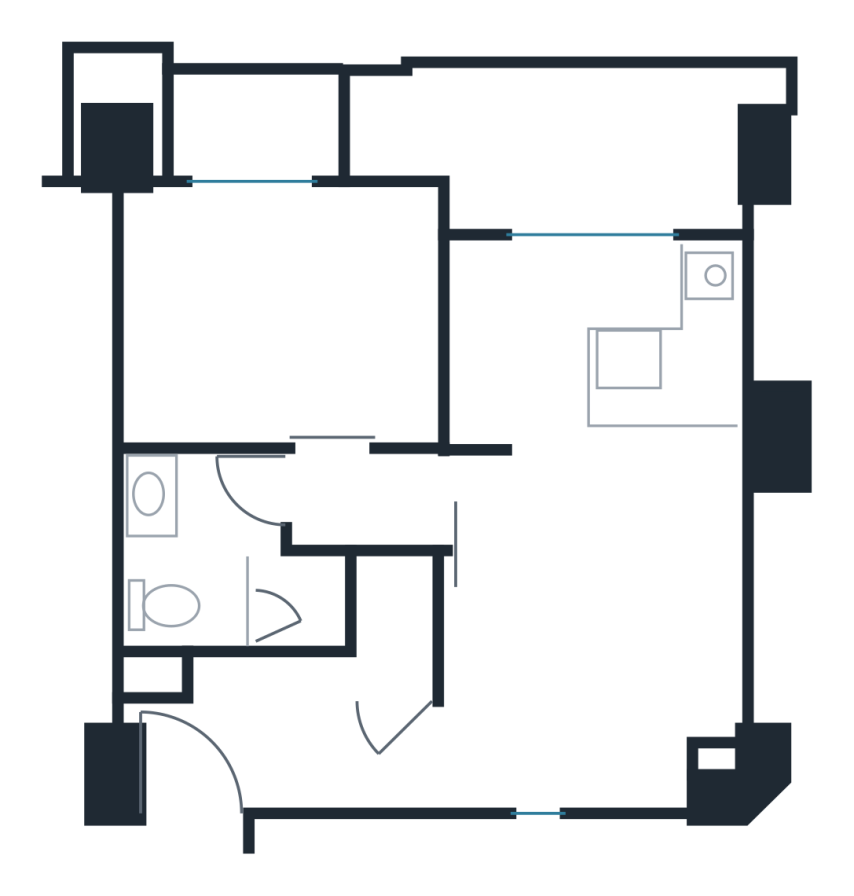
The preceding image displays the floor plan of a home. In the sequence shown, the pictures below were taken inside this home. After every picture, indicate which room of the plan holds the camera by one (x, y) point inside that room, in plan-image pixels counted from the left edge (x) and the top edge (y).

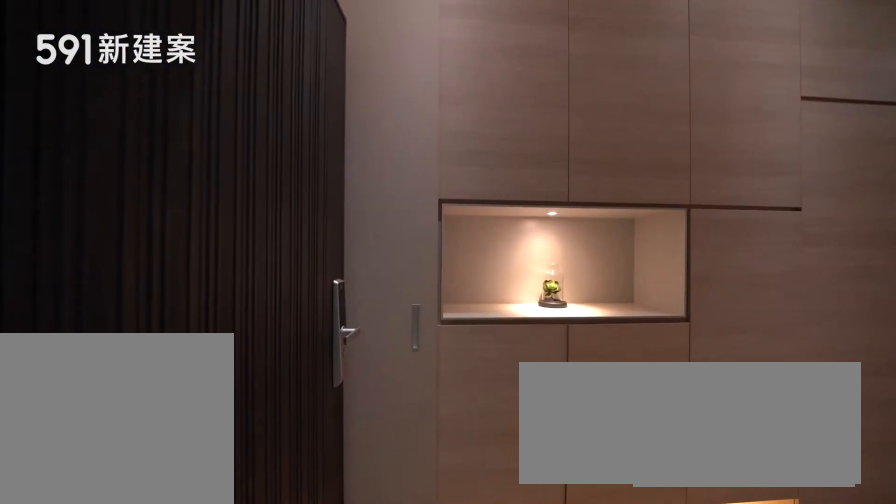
(210, 760)
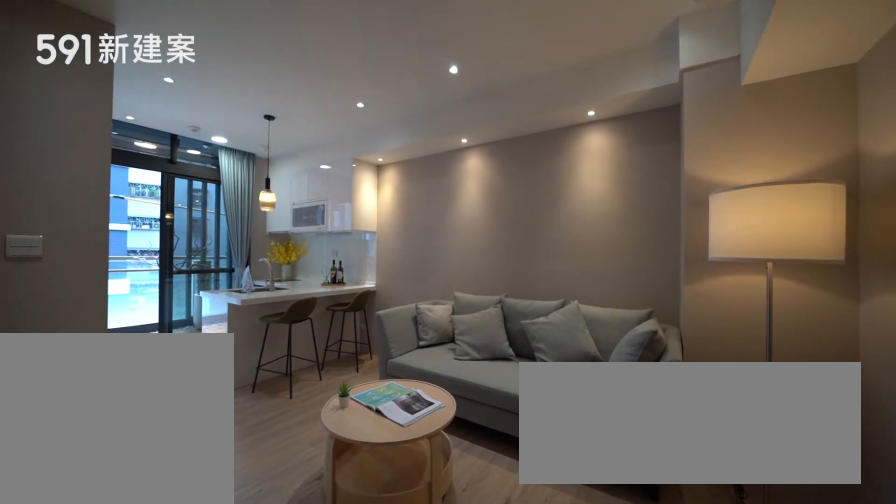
(598, 641)
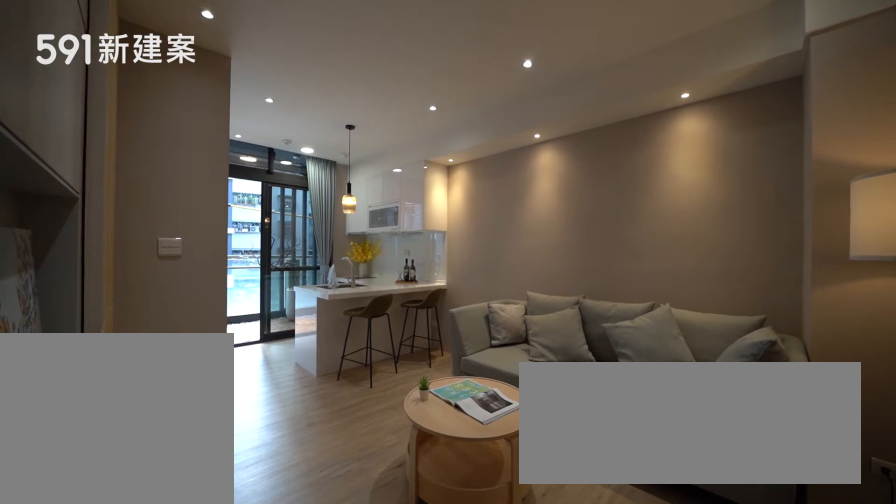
(598, 641)
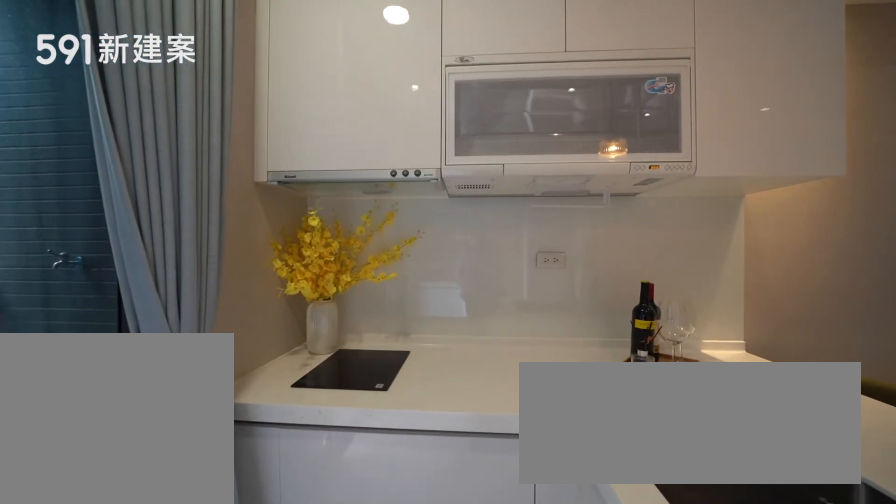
(596, 347)
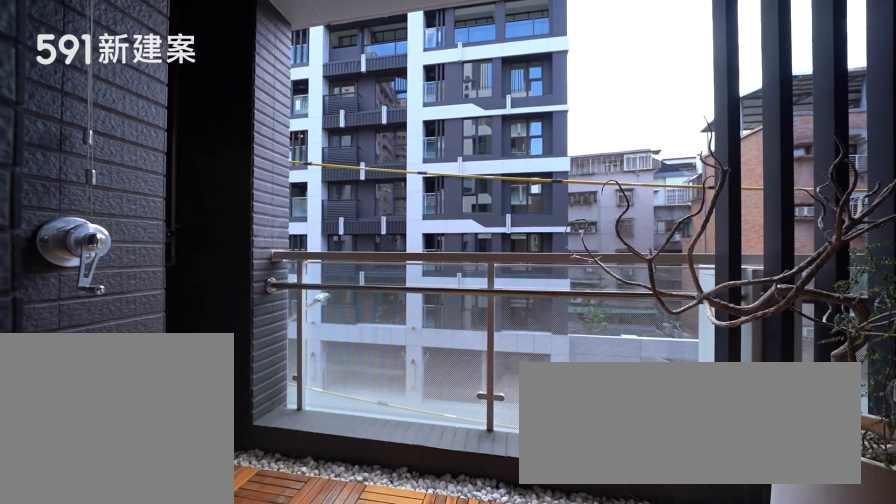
(558, 143)
